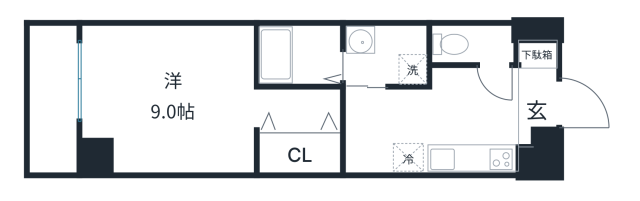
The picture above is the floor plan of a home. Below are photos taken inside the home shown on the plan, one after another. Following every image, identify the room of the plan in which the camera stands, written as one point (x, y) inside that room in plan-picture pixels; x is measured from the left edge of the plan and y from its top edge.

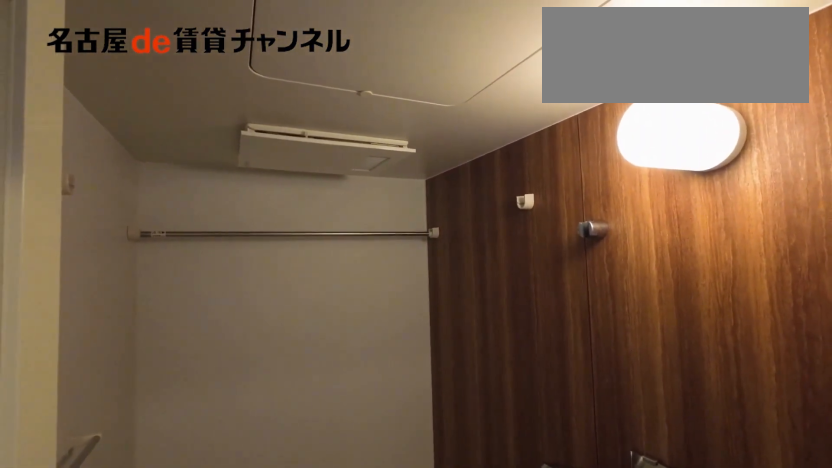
(299, 54)
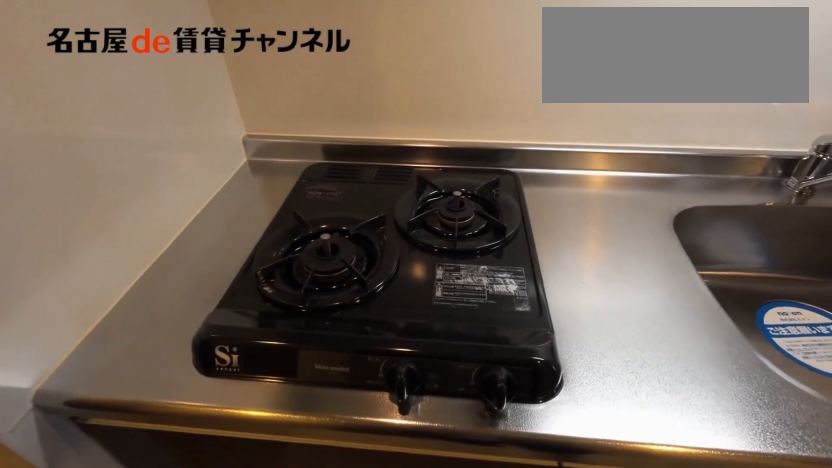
(457, 157)
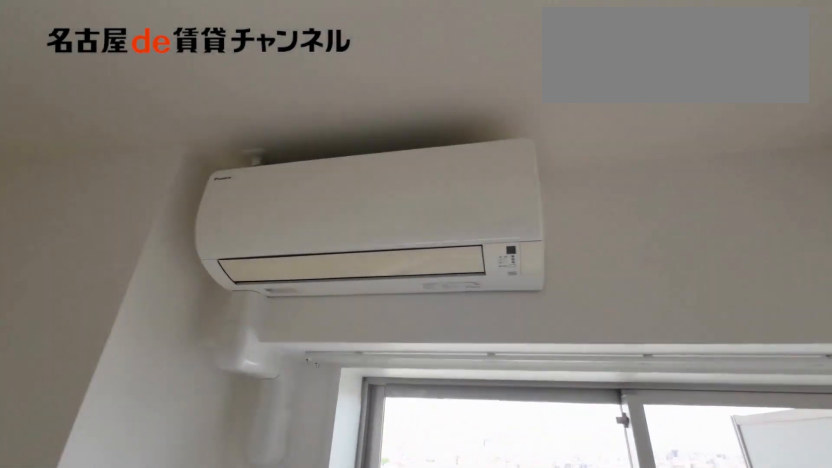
(165, 99)
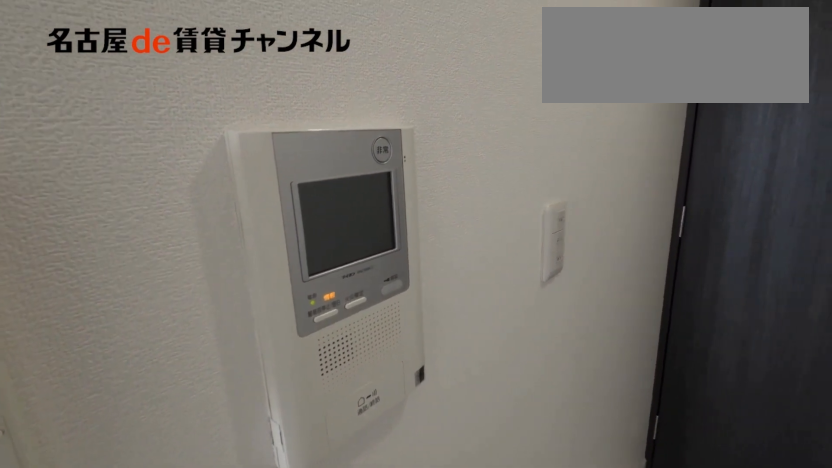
(165, 99)
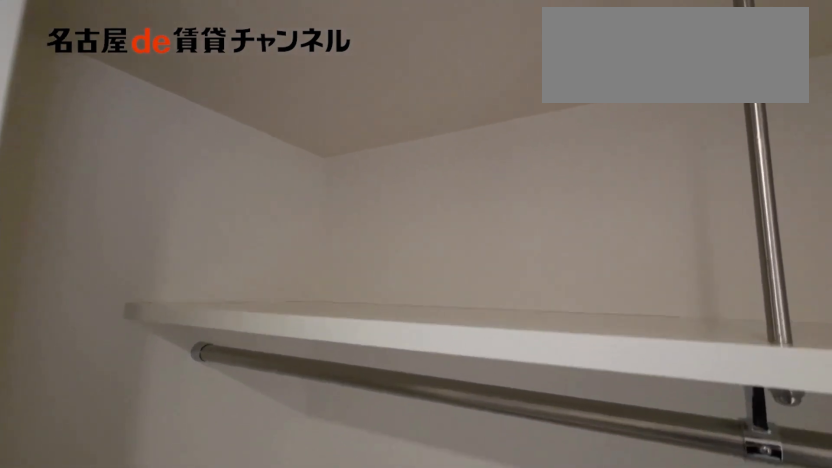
(300, 152)
